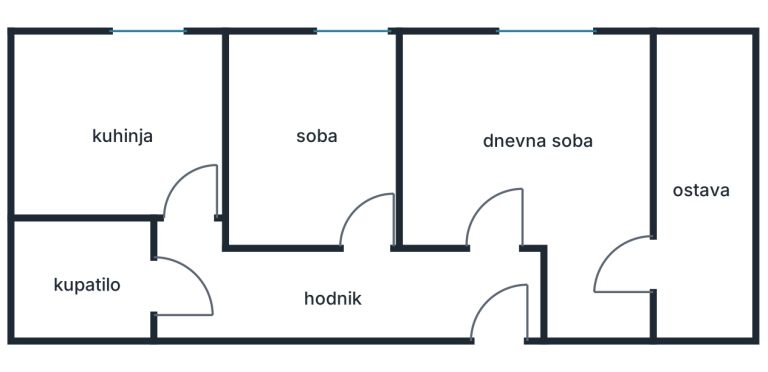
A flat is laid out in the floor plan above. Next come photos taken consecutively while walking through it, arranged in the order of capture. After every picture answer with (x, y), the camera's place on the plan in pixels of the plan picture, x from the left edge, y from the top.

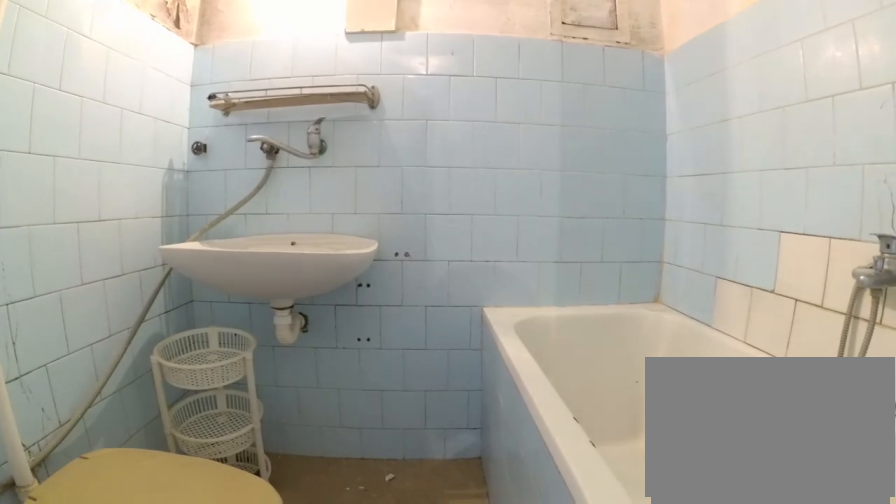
(147, 273)
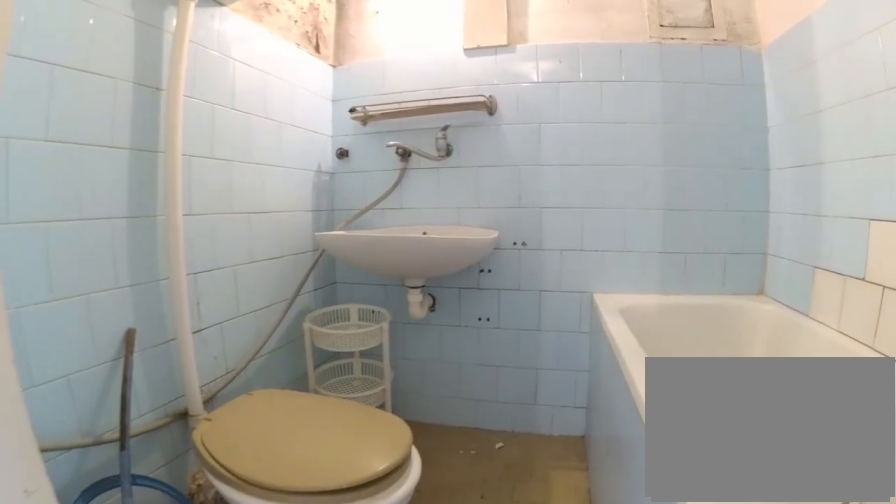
(158, 268)
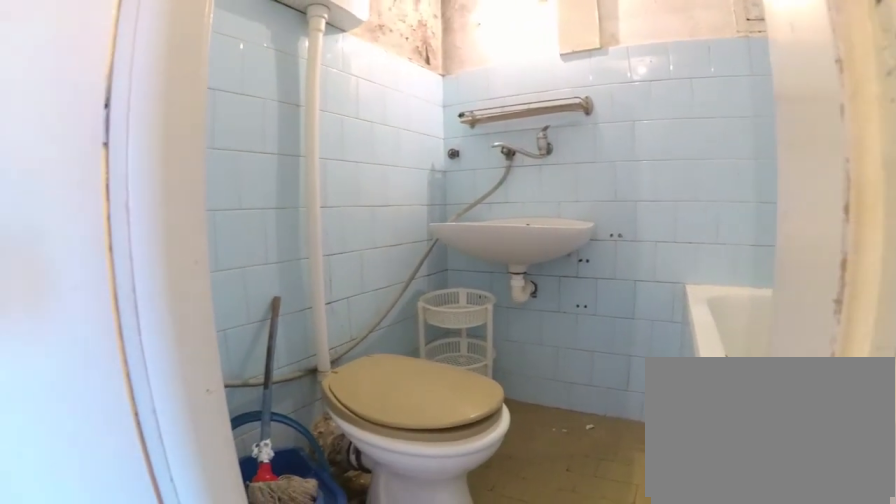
(170, 261)
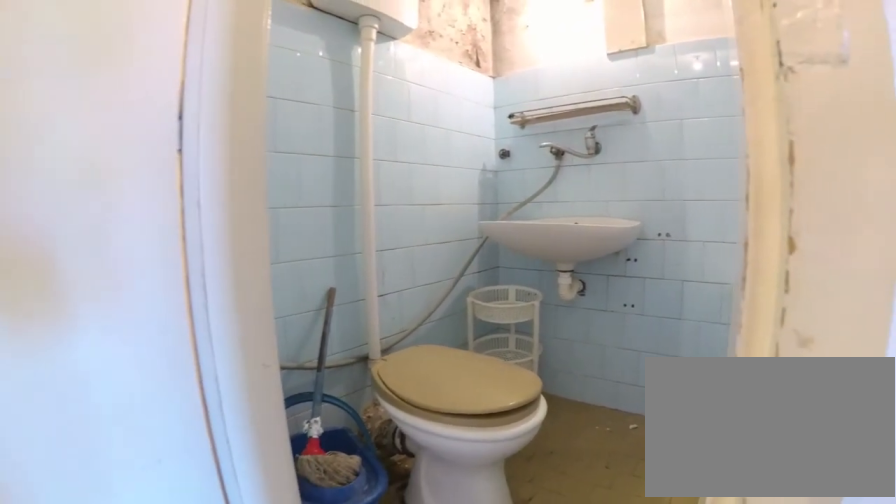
(173, 258)
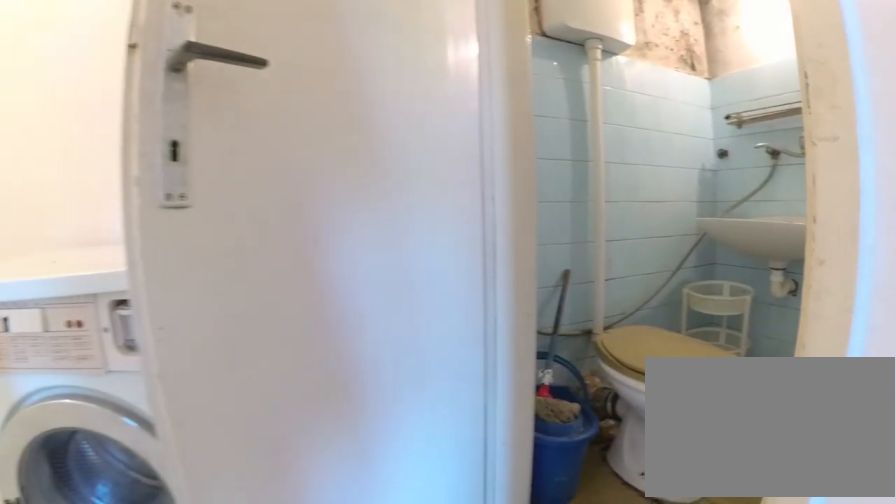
(182, 256)
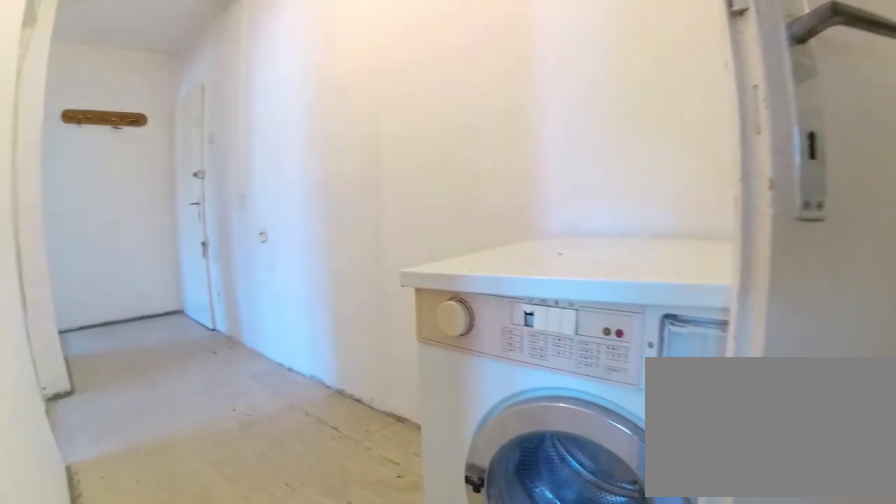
(176, 270)
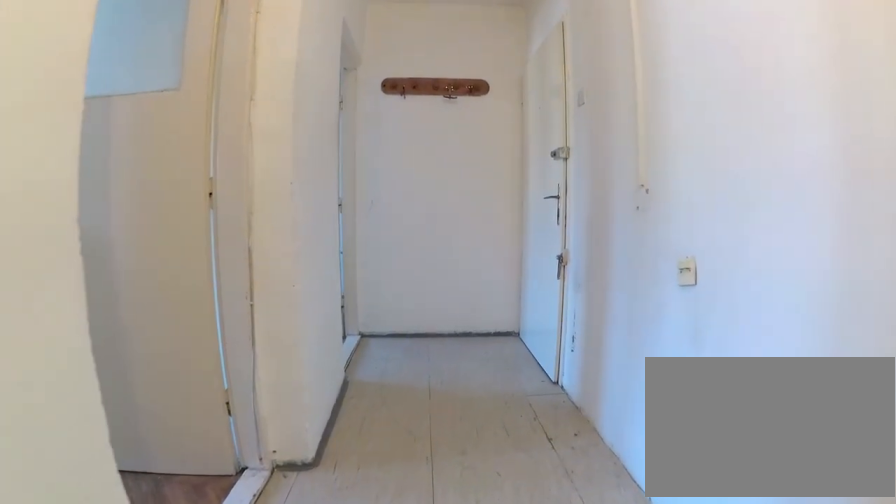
(281, 294)
